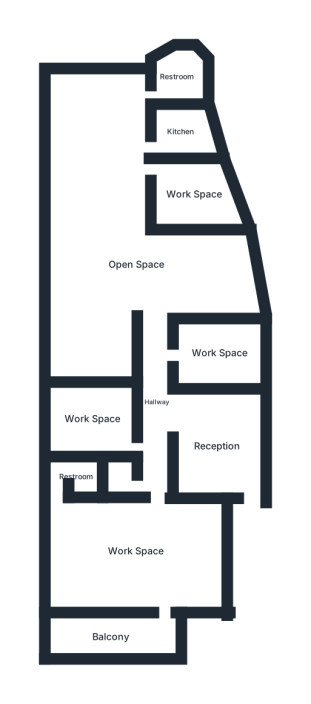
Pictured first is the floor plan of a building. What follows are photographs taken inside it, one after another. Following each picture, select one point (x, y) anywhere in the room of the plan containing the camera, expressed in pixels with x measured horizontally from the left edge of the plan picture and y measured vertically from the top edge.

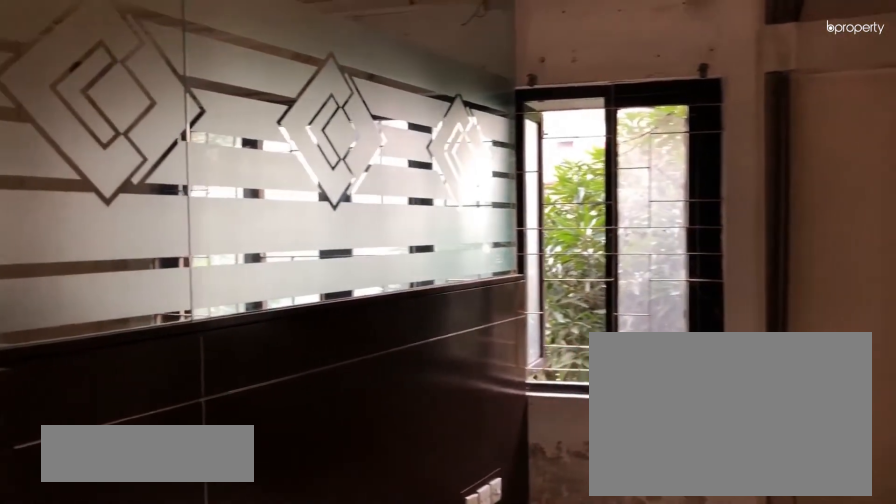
(219, 352)
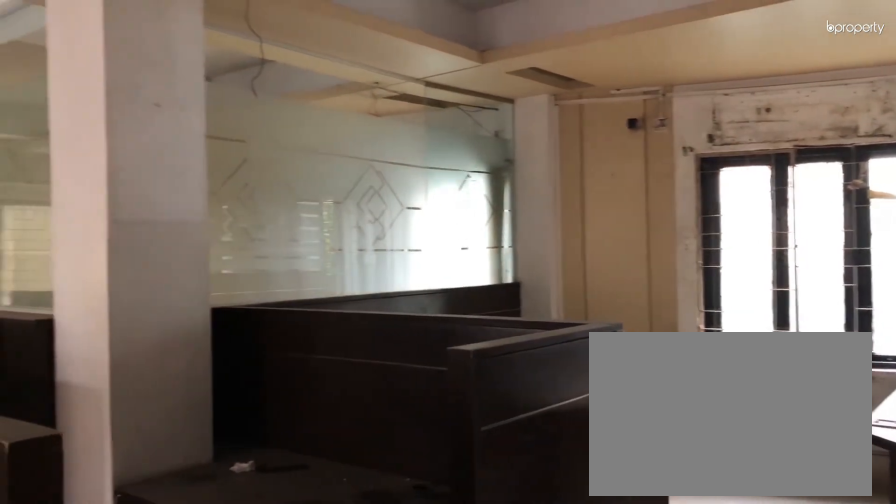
(135, 265)
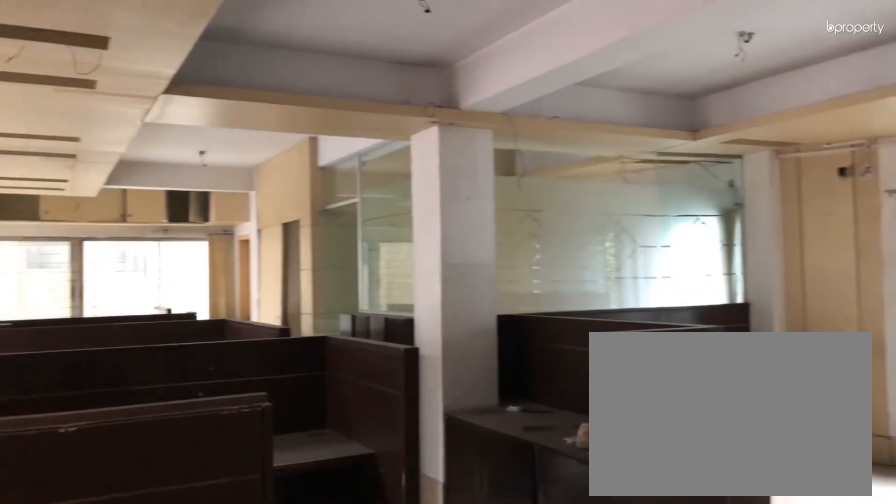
(135, 265)
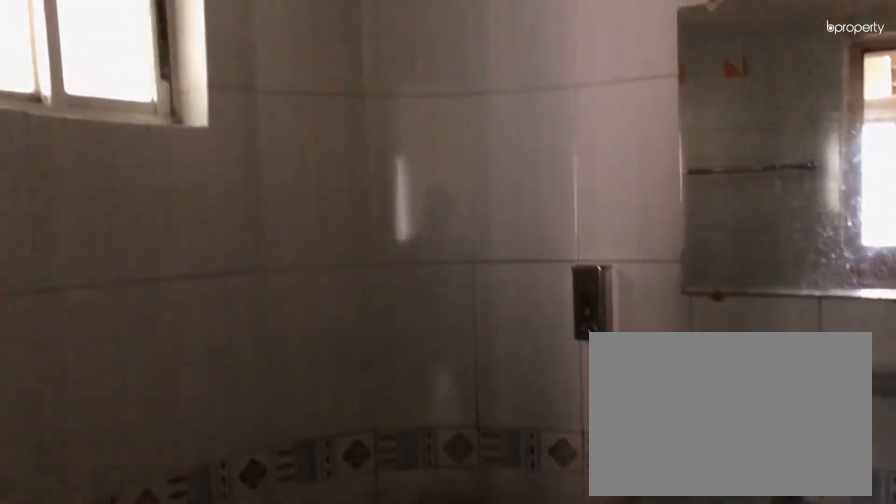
(174, 74)
